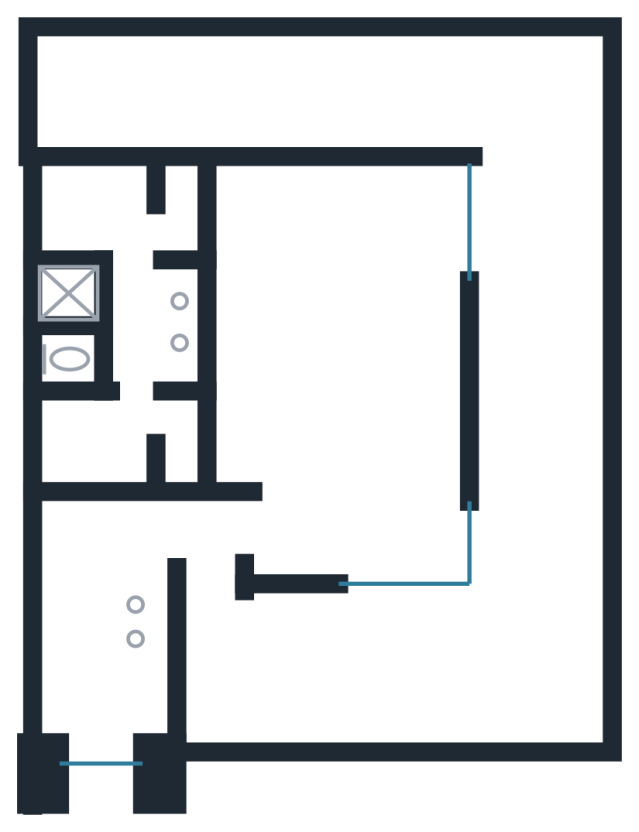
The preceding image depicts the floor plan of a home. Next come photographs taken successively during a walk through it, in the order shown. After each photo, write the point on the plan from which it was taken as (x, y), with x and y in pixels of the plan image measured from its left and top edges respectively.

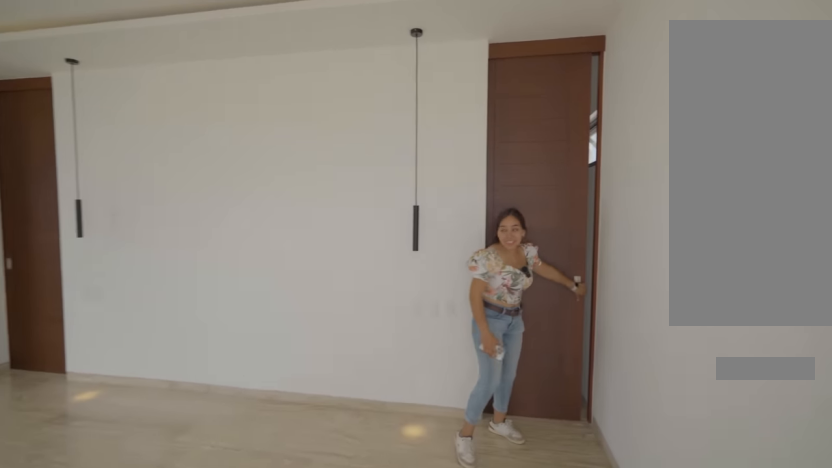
(347, 207)
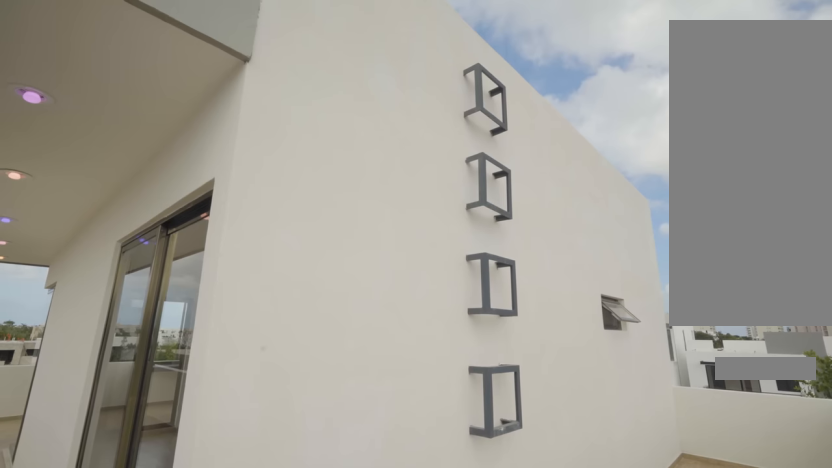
(494, 93)
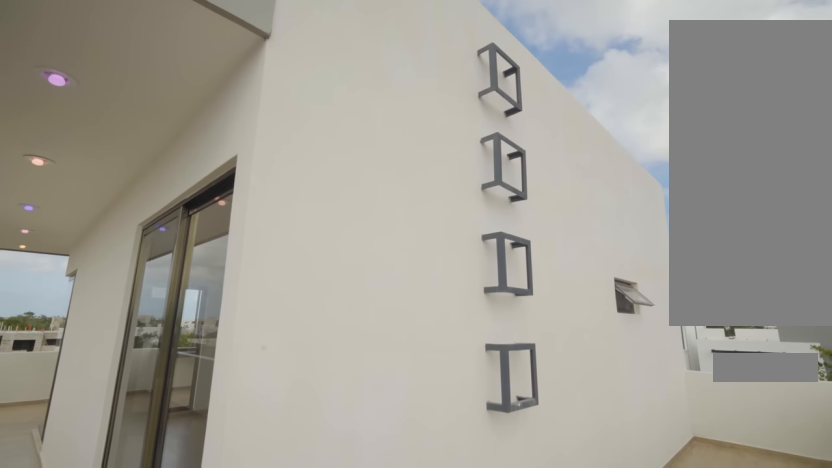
(494, 93)
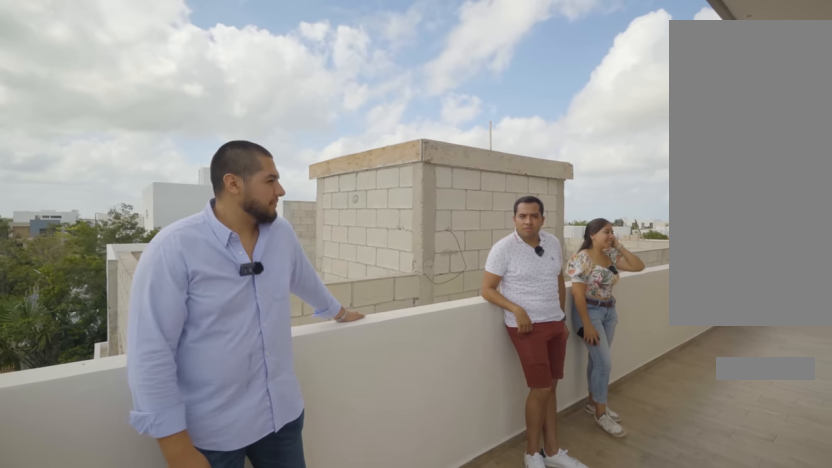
(495, 93)
